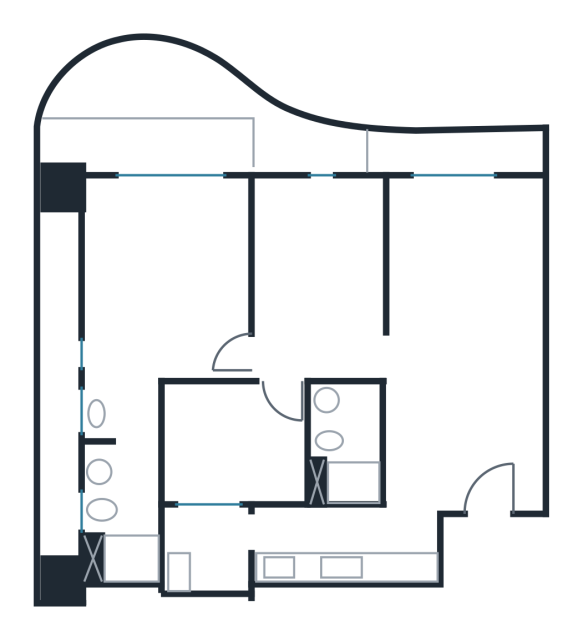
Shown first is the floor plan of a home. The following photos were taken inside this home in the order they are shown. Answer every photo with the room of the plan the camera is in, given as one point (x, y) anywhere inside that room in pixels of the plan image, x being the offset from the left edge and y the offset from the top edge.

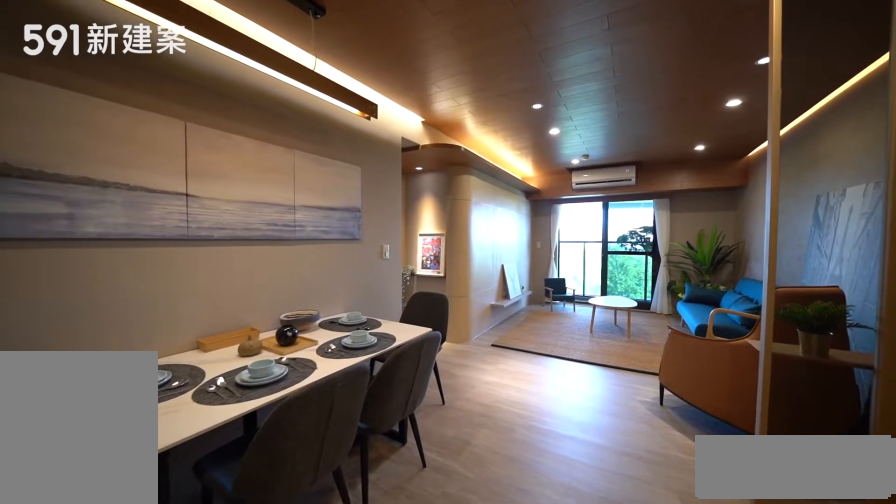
(466, 438)
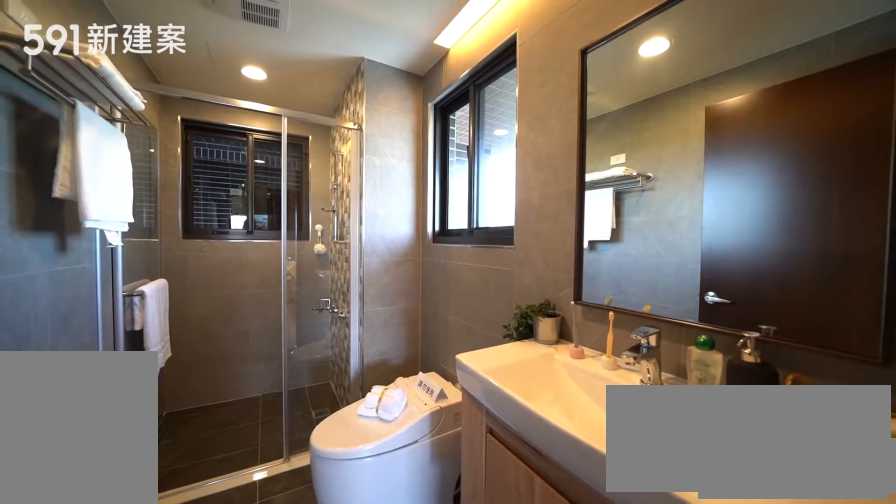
(118, 521)
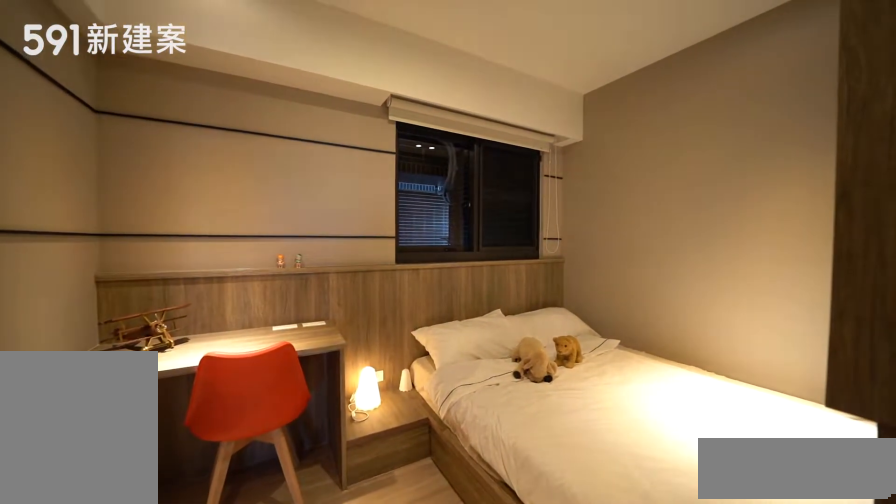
(228, 448)
